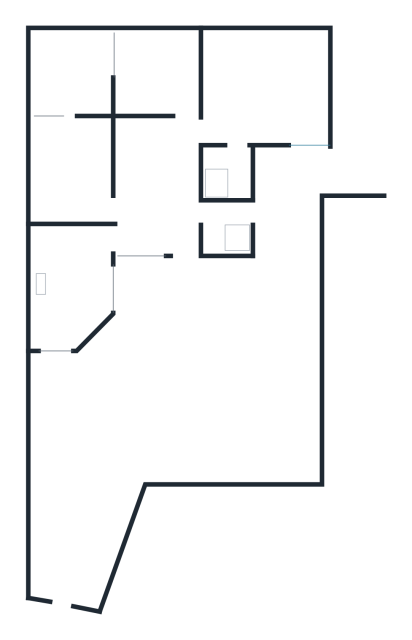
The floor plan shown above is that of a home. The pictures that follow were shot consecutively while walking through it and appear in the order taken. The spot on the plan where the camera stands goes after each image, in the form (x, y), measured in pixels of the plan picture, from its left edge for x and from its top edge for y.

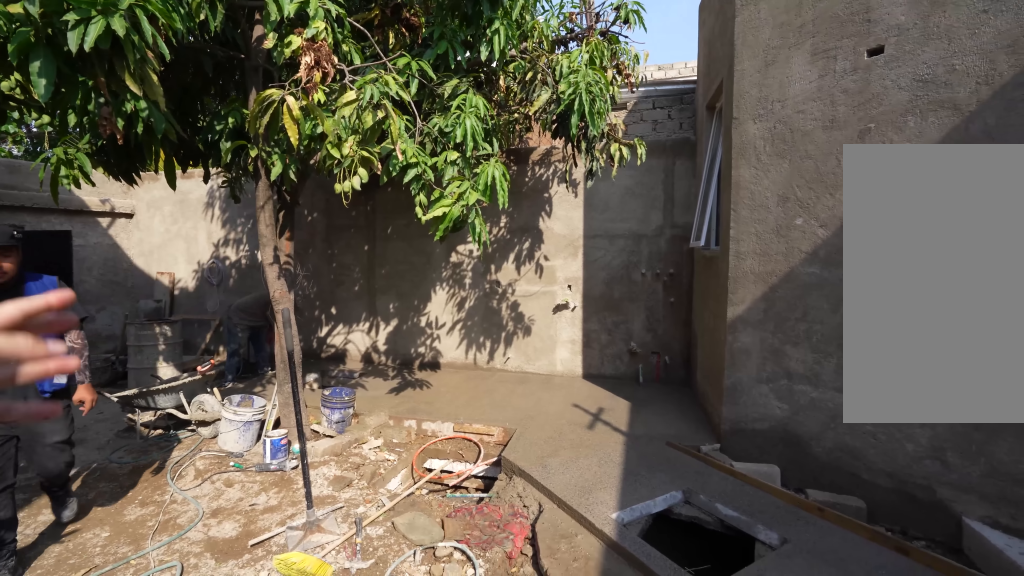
(183, 422)
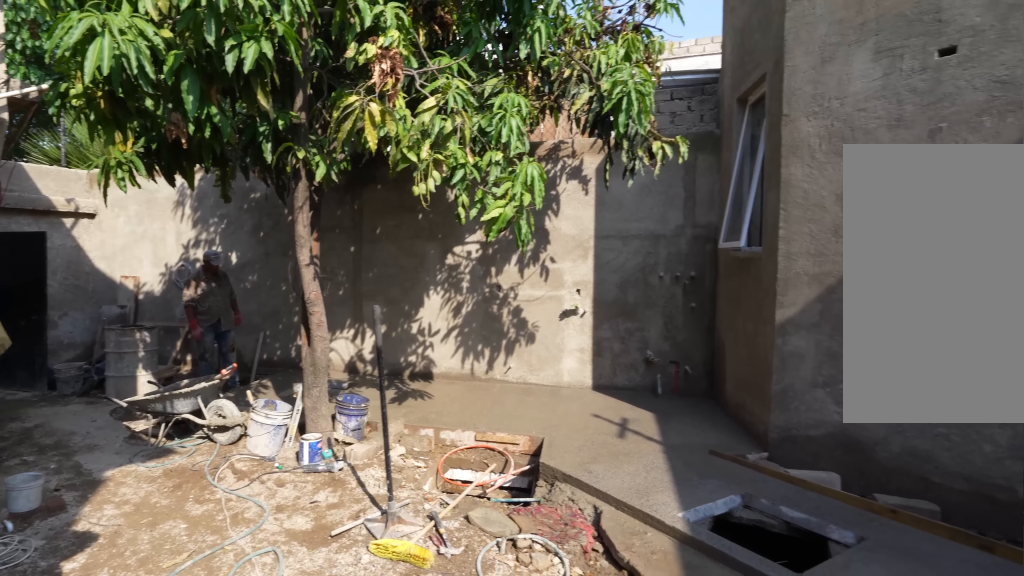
(188, 435)
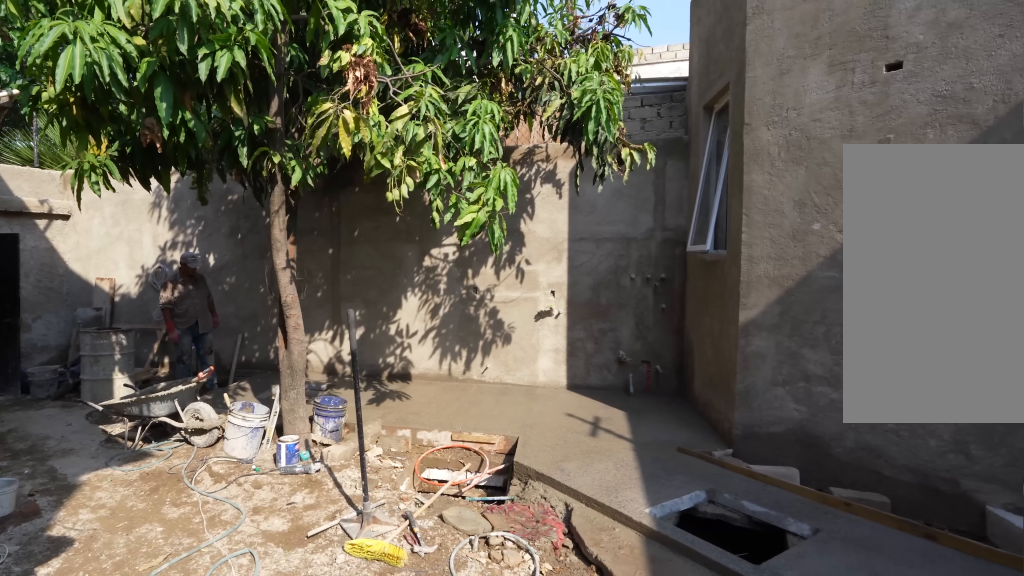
(188, 435)
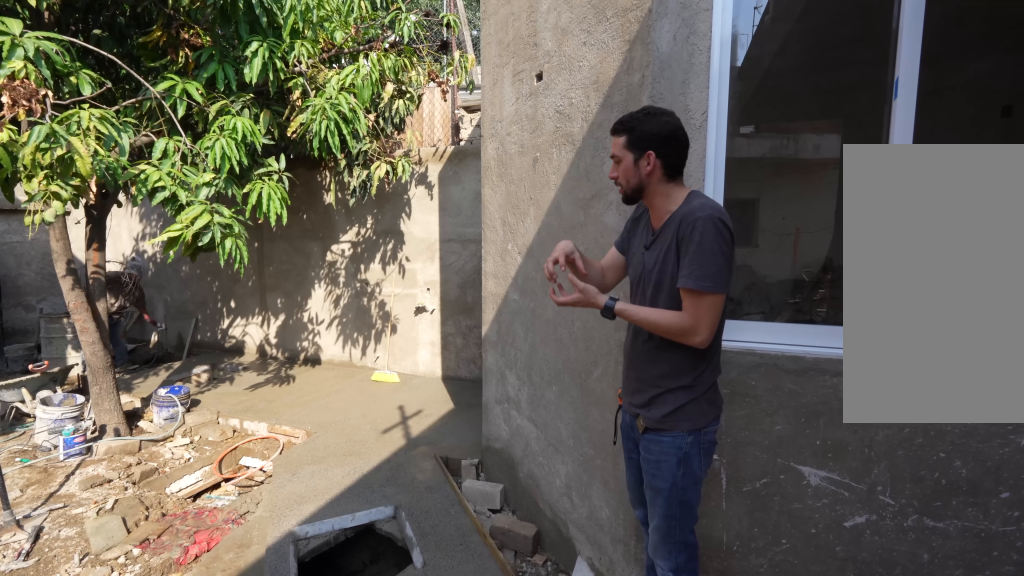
(158, 313)
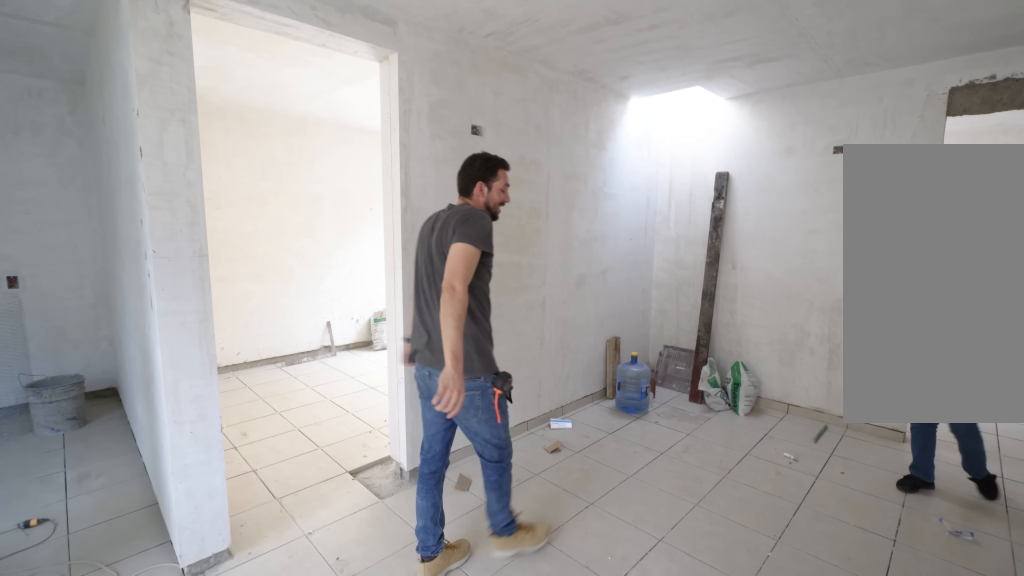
(171, 235)
